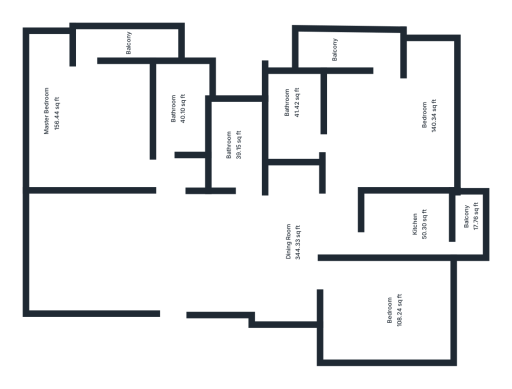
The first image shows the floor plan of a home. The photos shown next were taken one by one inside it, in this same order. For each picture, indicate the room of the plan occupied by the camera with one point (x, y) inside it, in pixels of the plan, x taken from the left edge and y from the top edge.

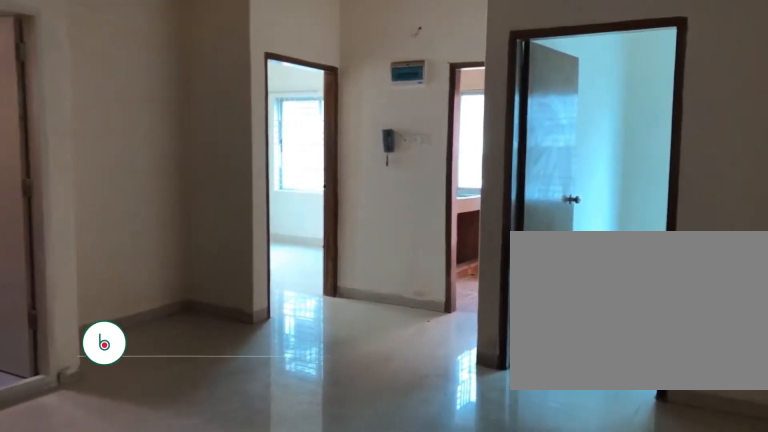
(213, 237)
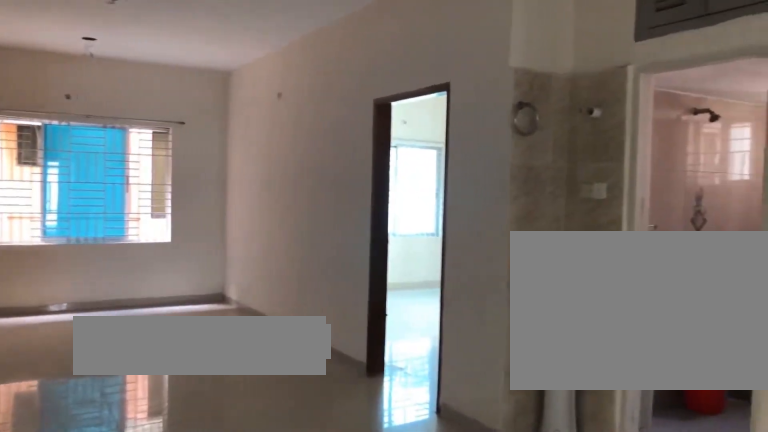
(213, 237)
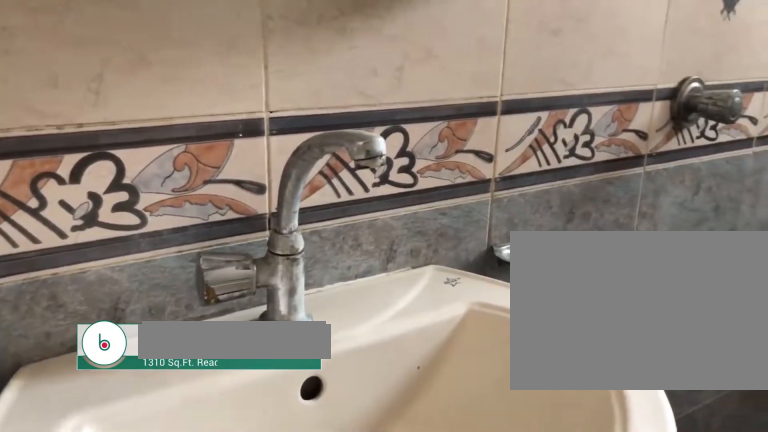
(233, 151)
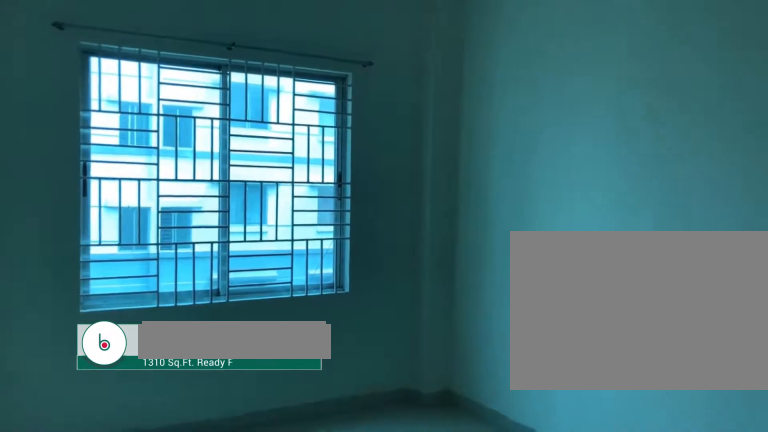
(390, 316)
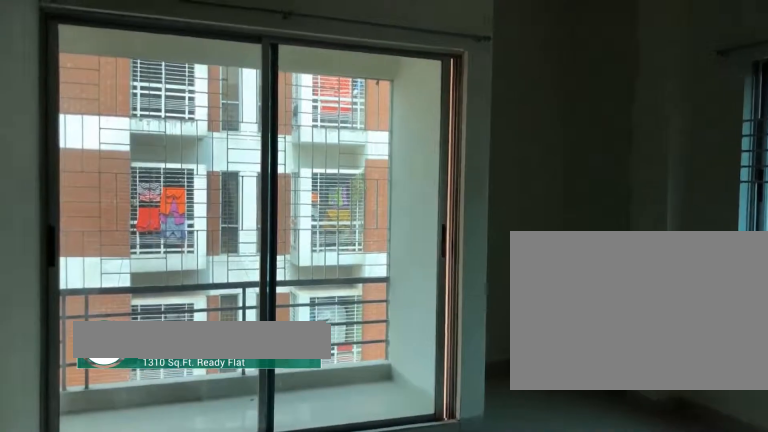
(390, 123)
